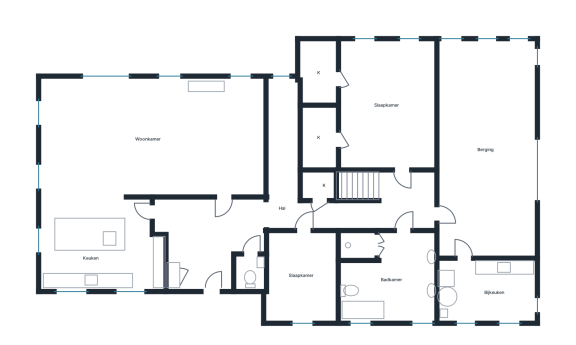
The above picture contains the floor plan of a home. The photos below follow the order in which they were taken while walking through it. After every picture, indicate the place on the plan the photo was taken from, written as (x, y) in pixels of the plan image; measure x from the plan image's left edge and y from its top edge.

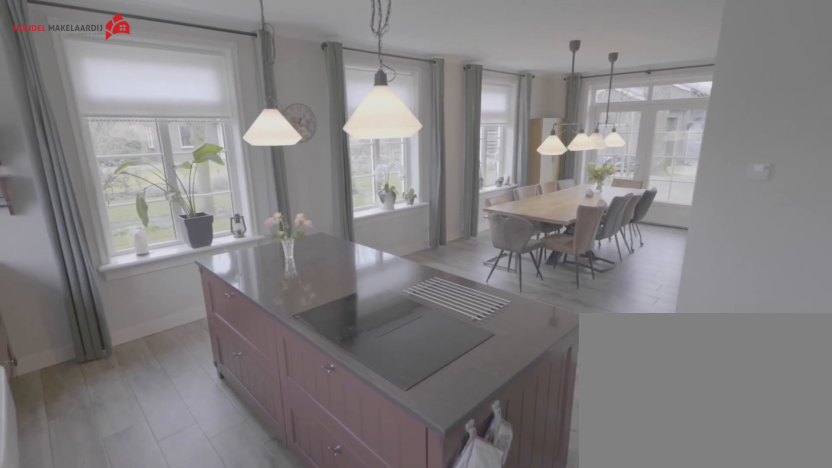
(142, 272)
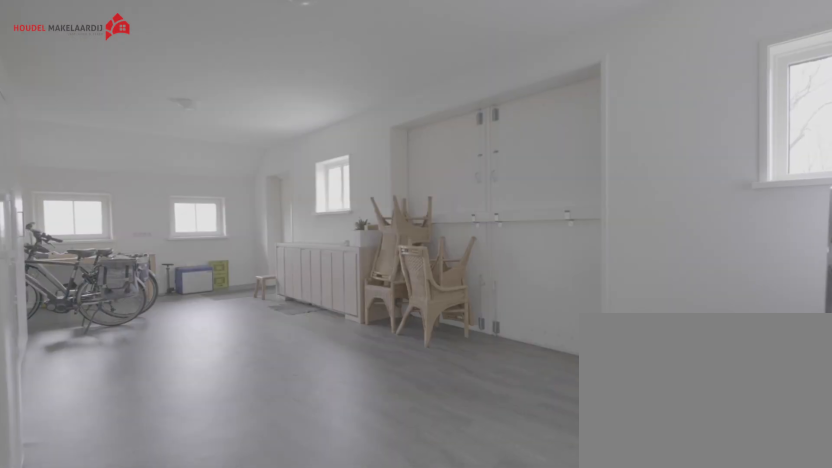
(441, 212)
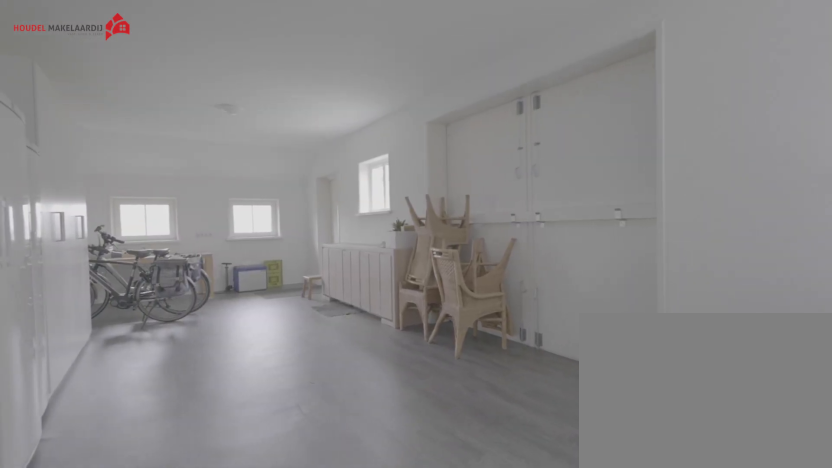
(445, 212)
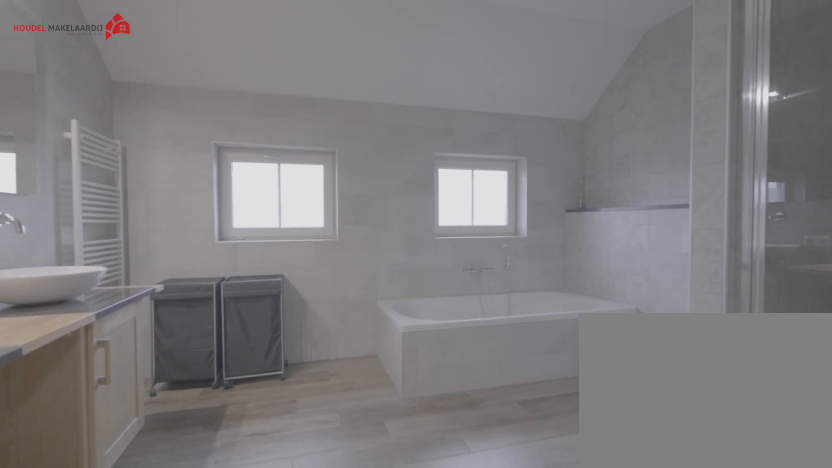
(408, 236)
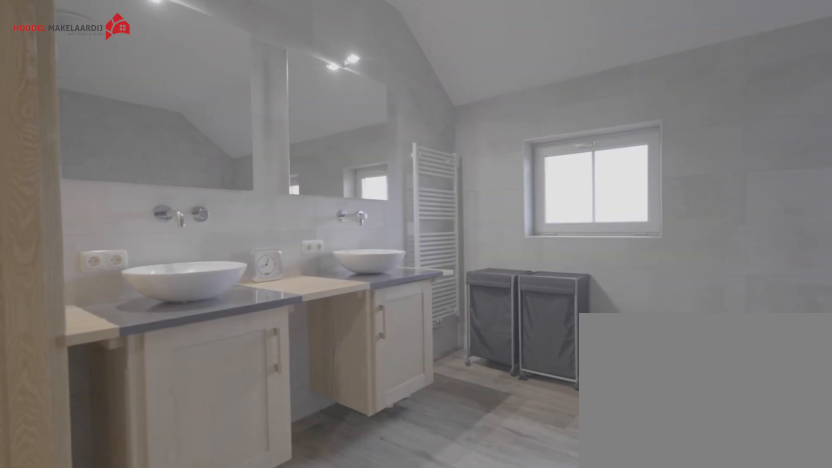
(401, 235)
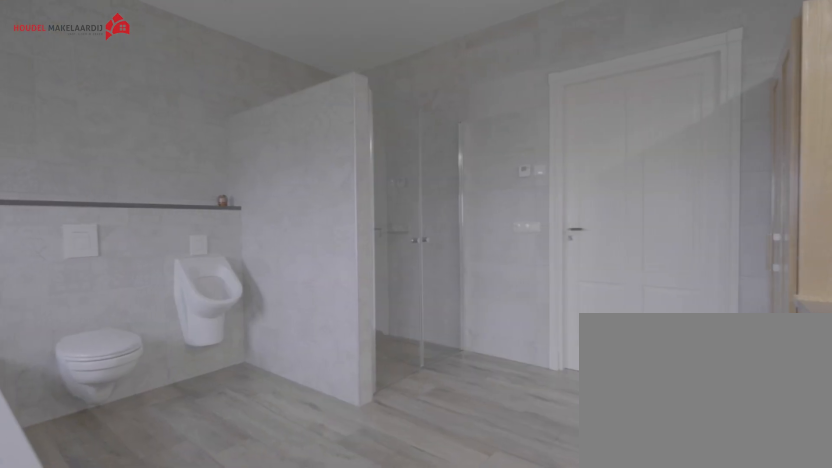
(412, 301)
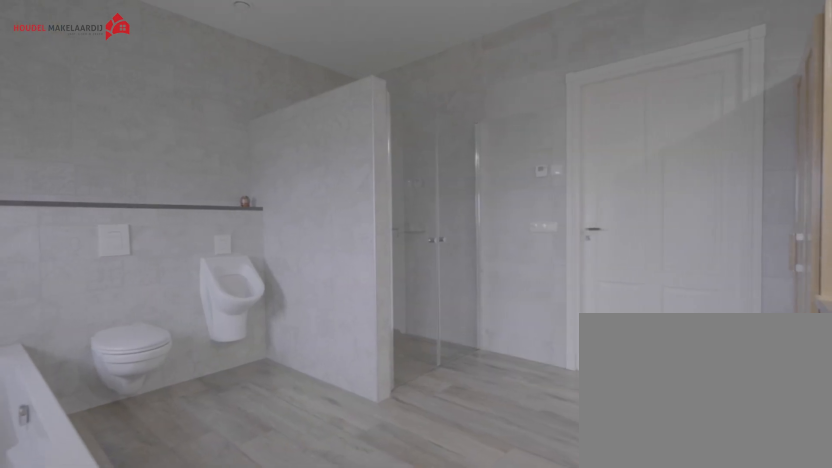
(412, 301)
